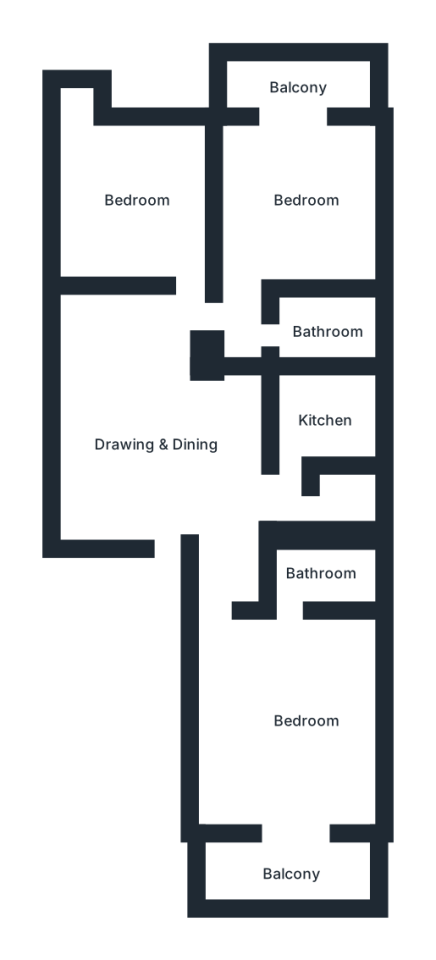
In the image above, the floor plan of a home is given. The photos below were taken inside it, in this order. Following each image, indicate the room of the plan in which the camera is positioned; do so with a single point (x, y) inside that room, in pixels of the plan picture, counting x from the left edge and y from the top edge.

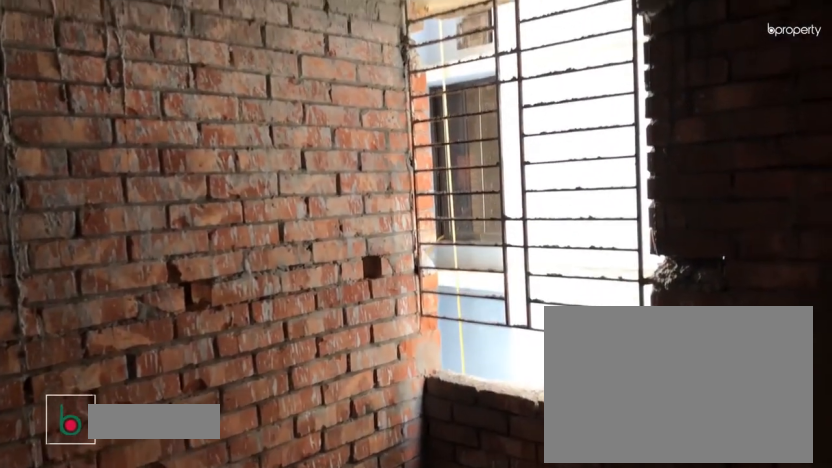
(330, 417)
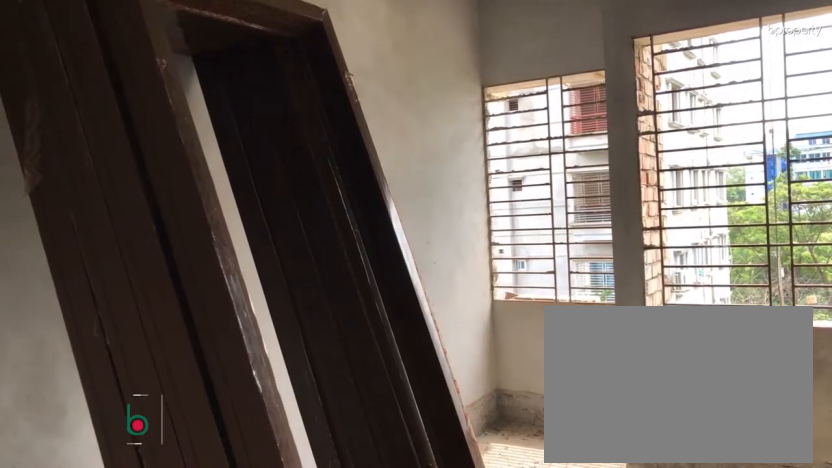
(143, 205)
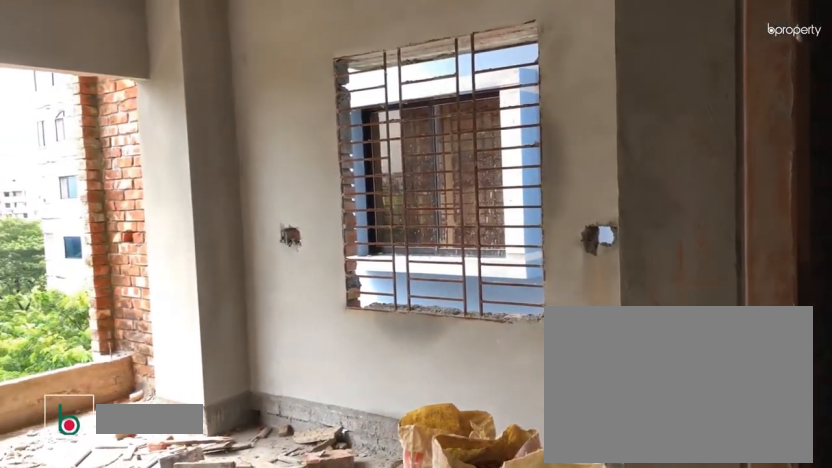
(318, 207)
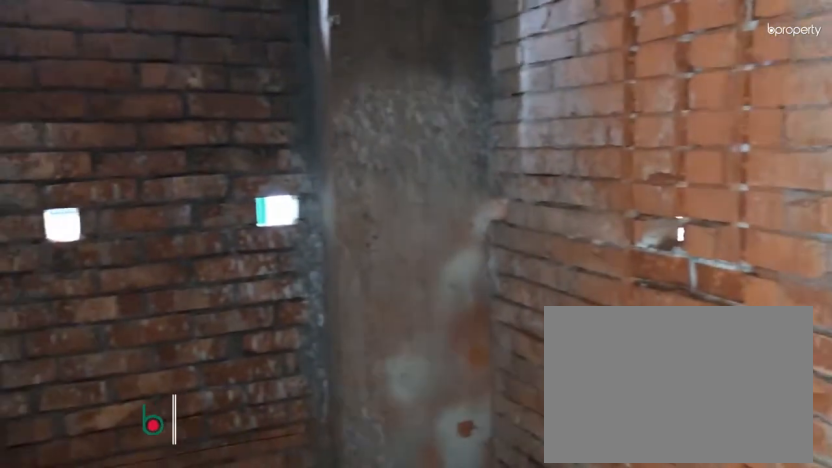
(332, 326)
